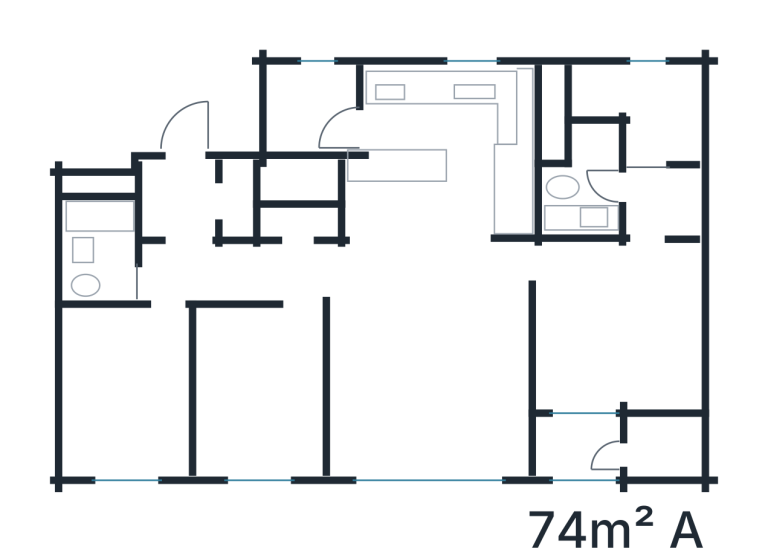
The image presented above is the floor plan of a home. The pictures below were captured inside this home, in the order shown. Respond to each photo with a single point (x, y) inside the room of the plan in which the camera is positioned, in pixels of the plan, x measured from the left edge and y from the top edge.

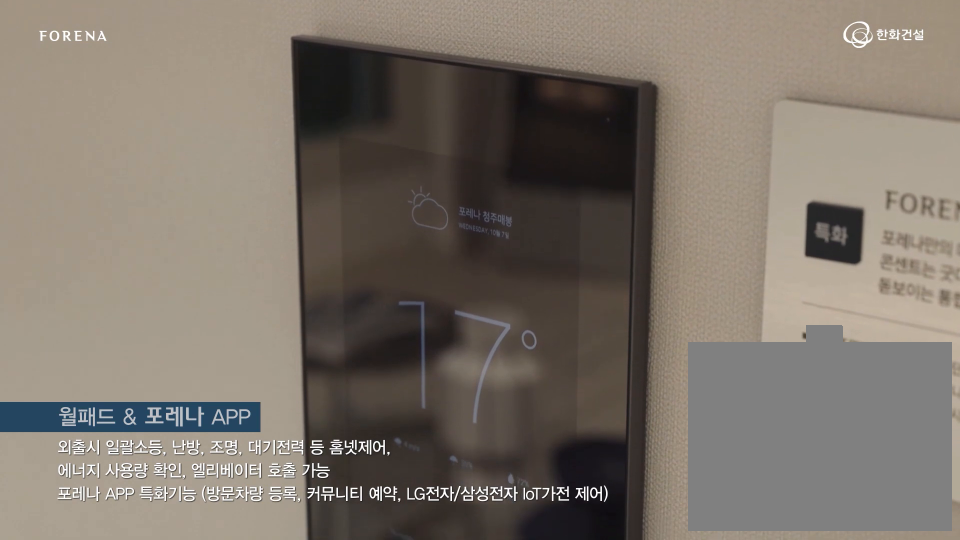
(435, 370)
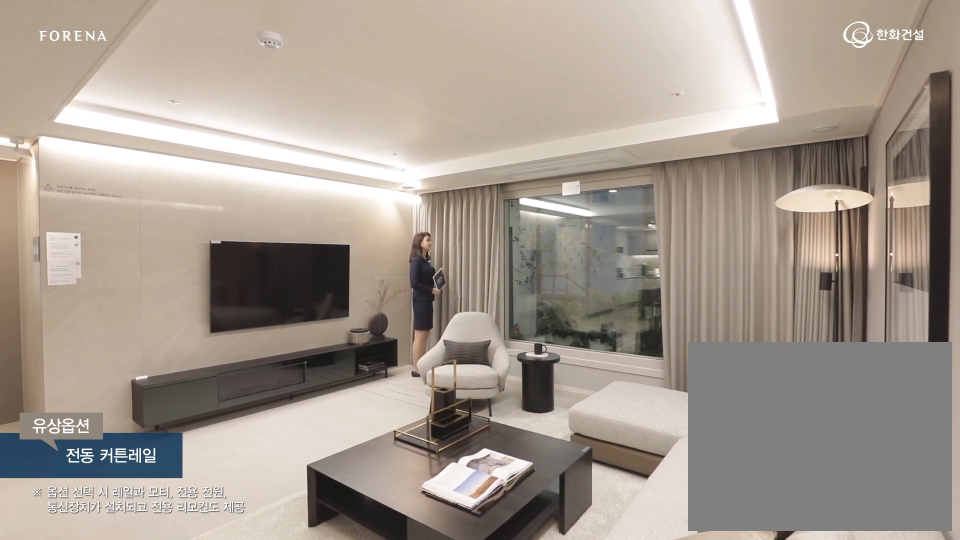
(435, 370)
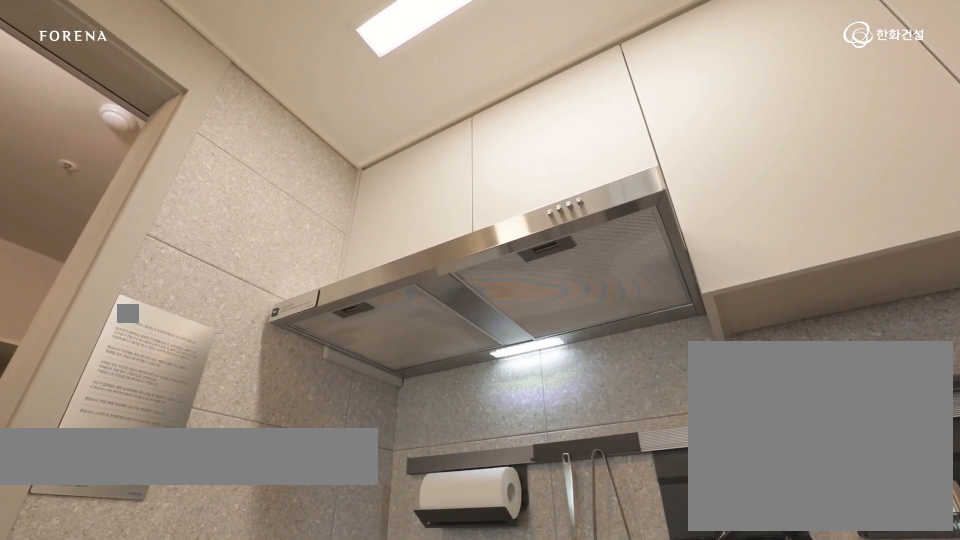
(422, 215)
